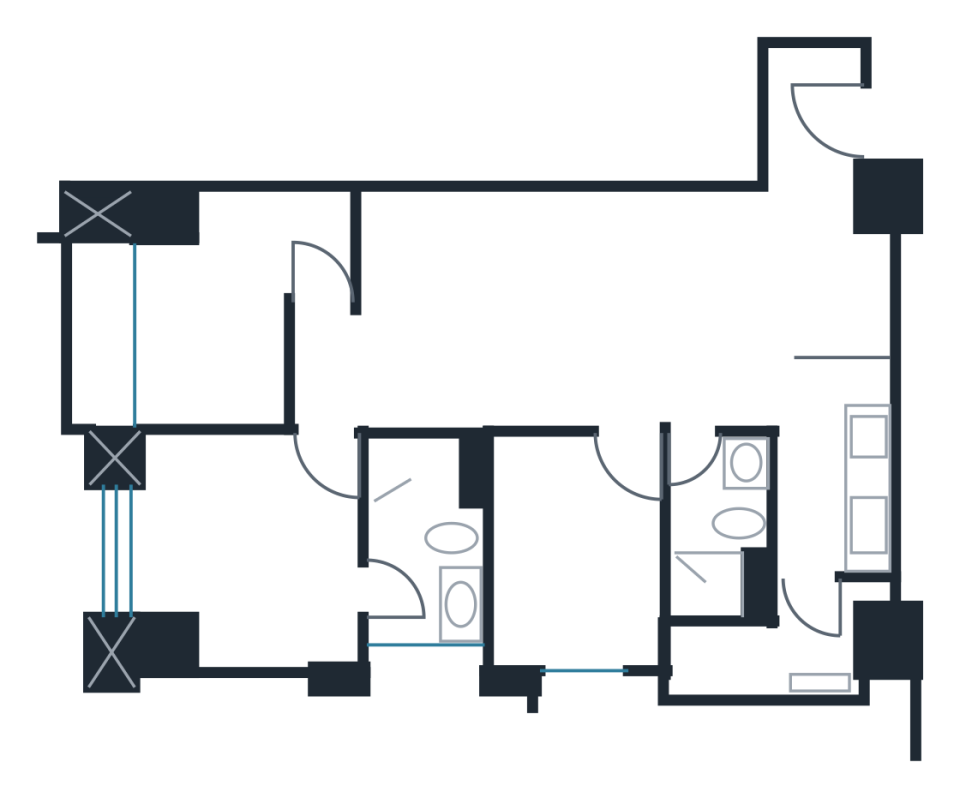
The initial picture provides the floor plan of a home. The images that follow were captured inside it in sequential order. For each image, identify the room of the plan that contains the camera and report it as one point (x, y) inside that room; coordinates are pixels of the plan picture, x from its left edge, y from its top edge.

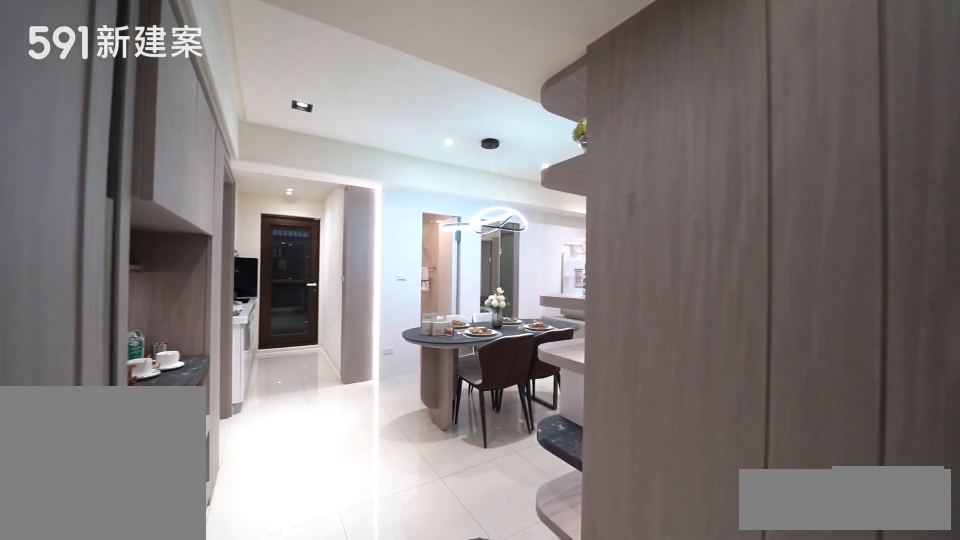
(826, 201)
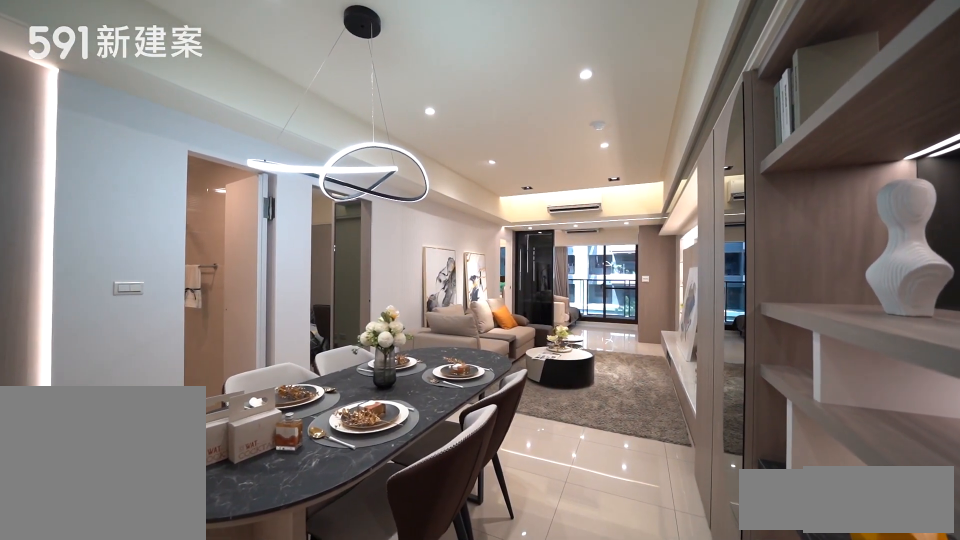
(664, 299)
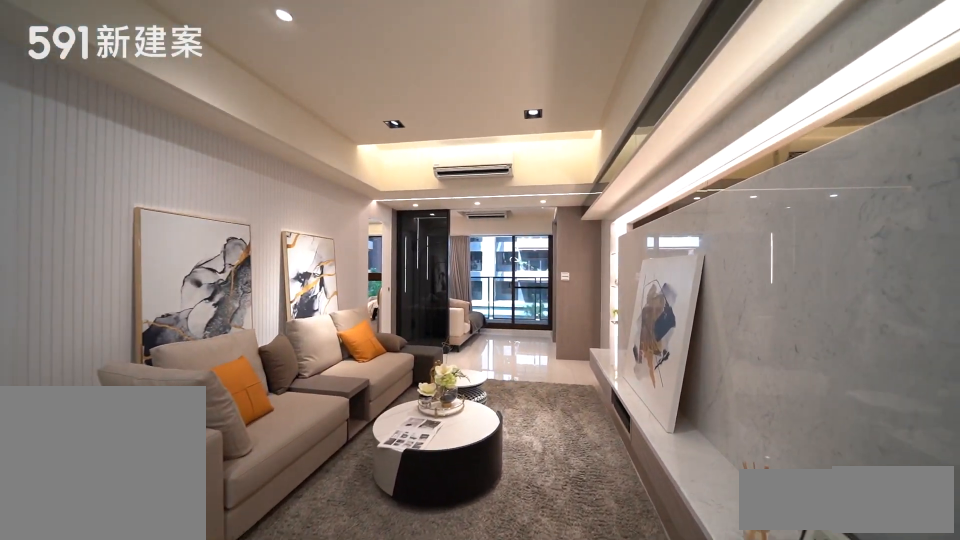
(468, 308)
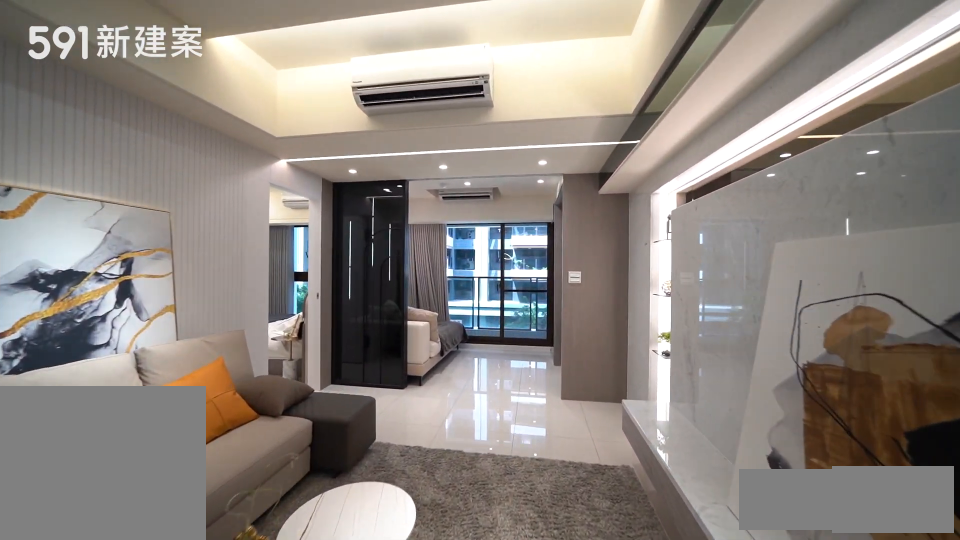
(468, 308)
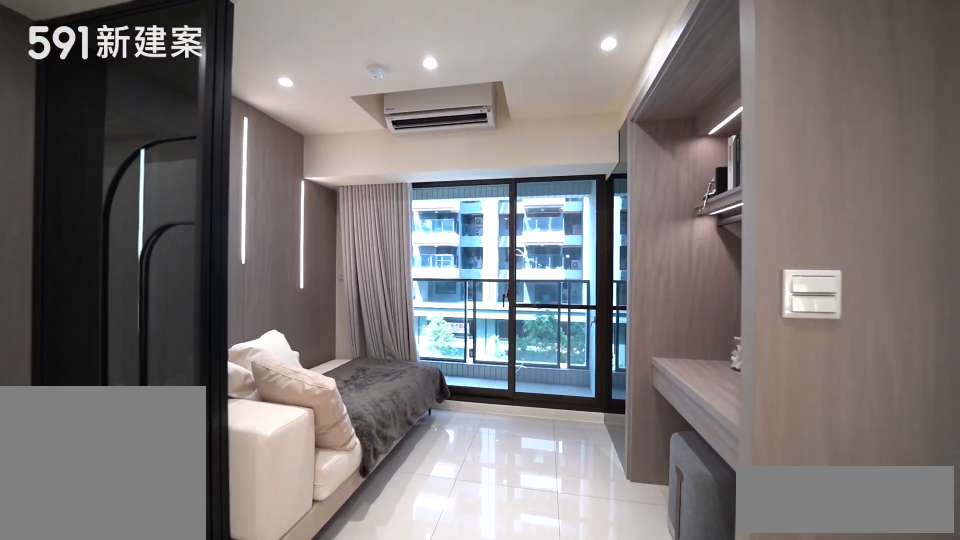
(240, 307)
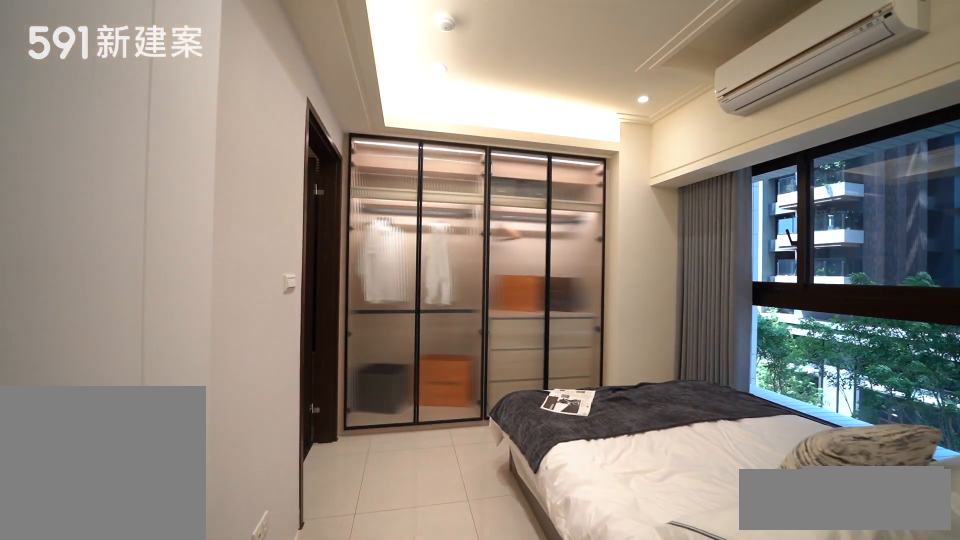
(242, 557)
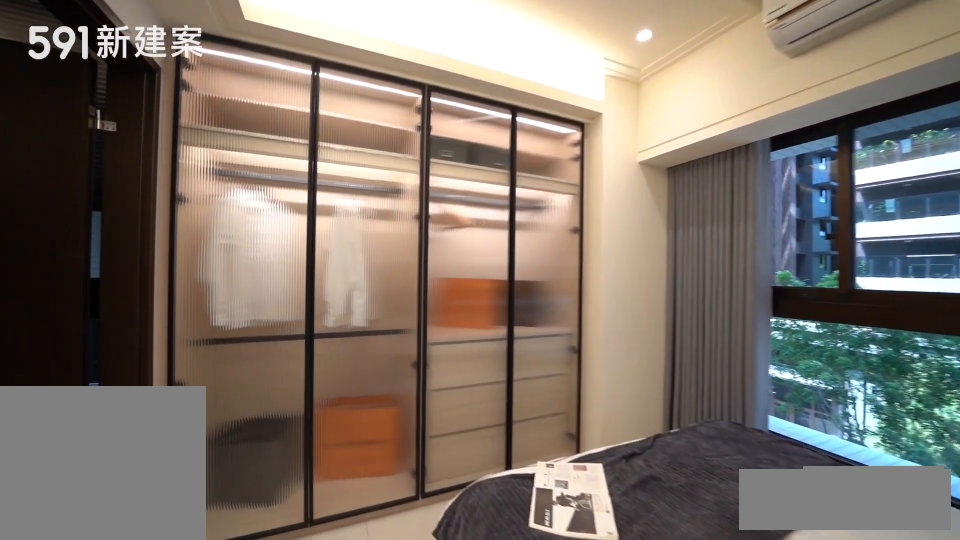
(242, 557)
